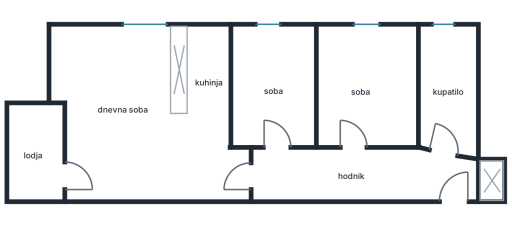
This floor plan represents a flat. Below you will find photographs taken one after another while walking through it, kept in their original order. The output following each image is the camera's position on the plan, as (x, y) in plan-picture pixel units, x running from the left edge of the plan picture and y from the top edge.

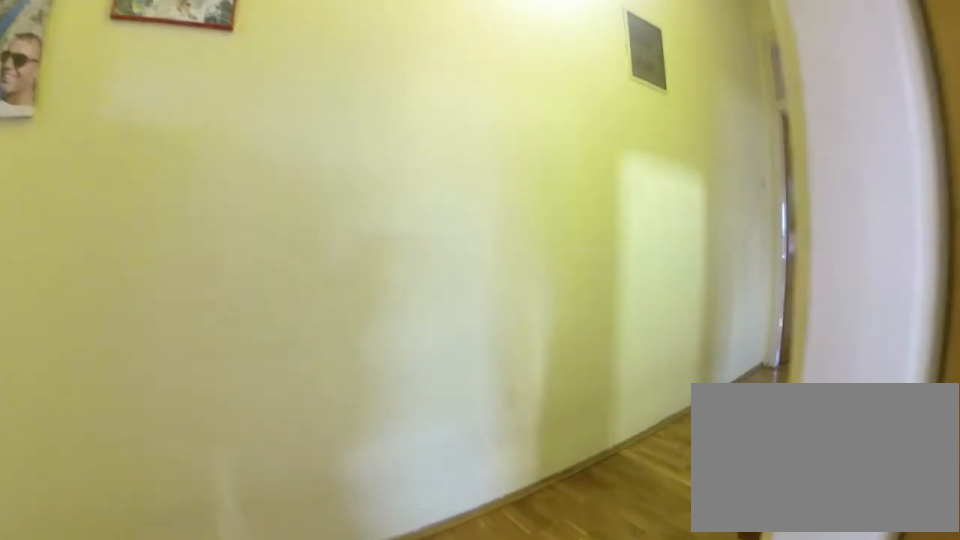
(362, 133)
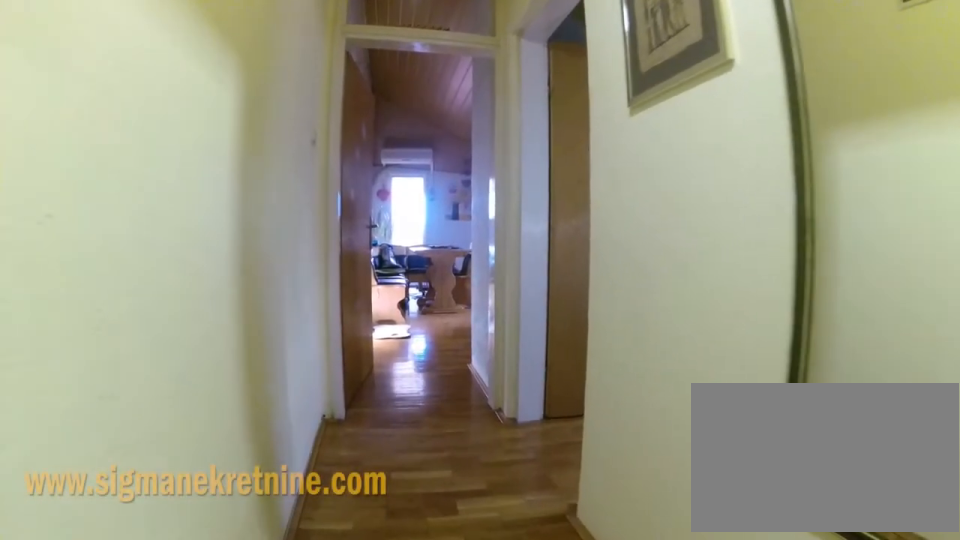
(327, 170)
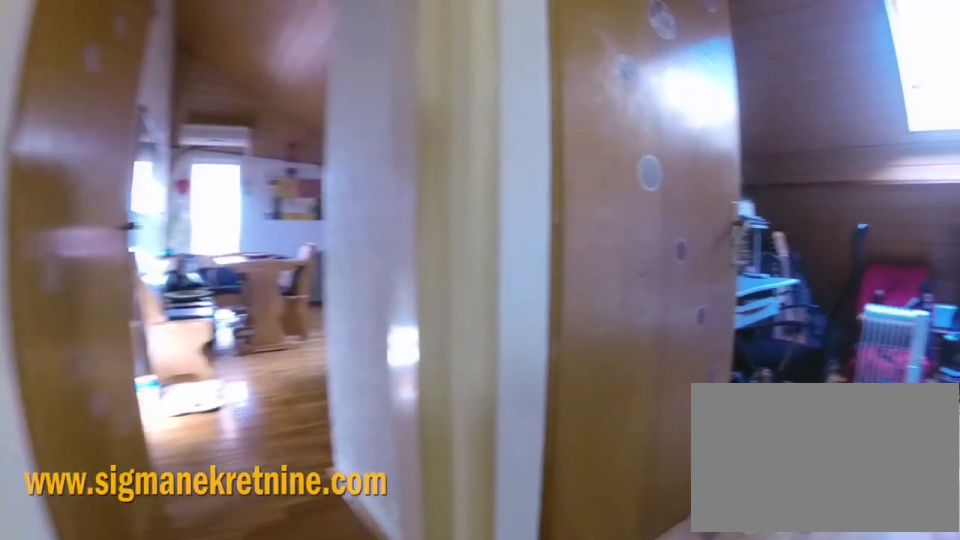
(288, 170)
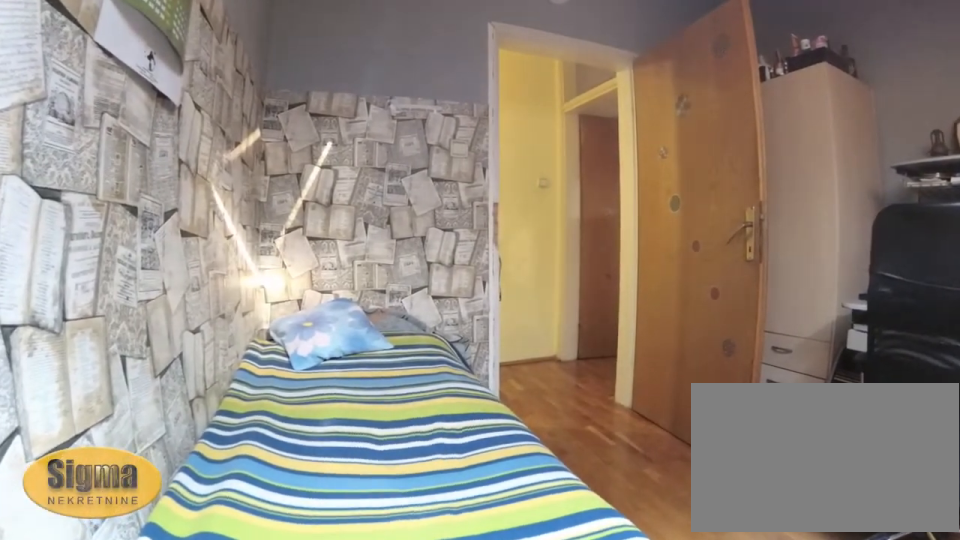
(292, 54)
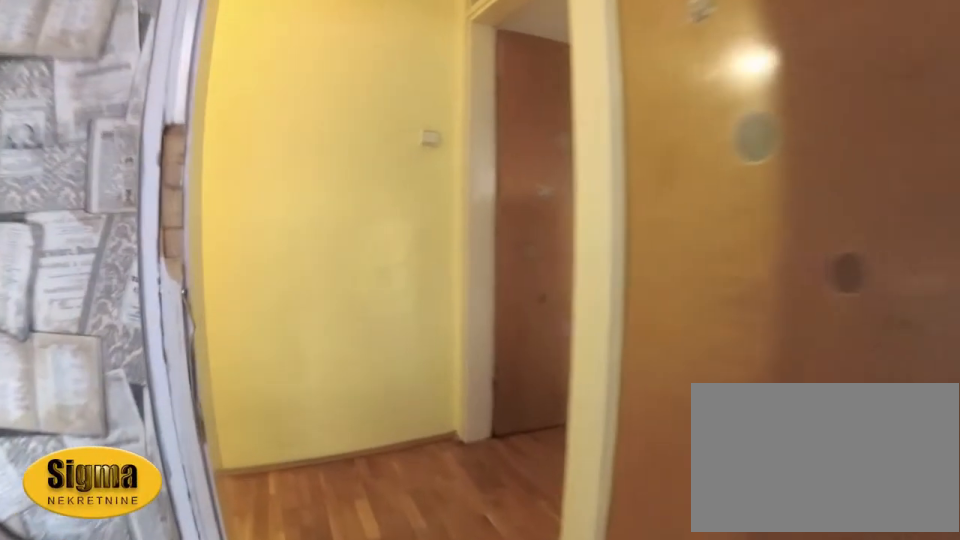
(277, 106)
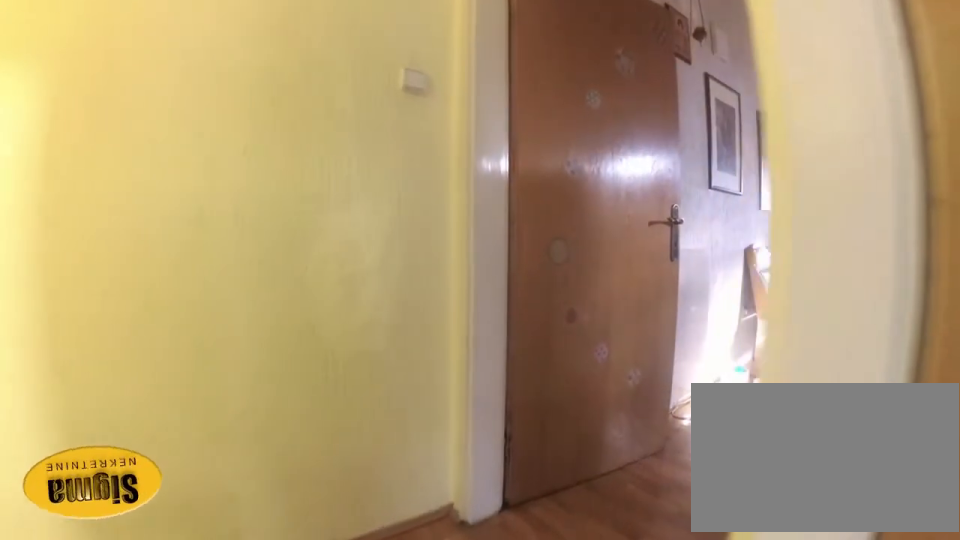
(273, 134)
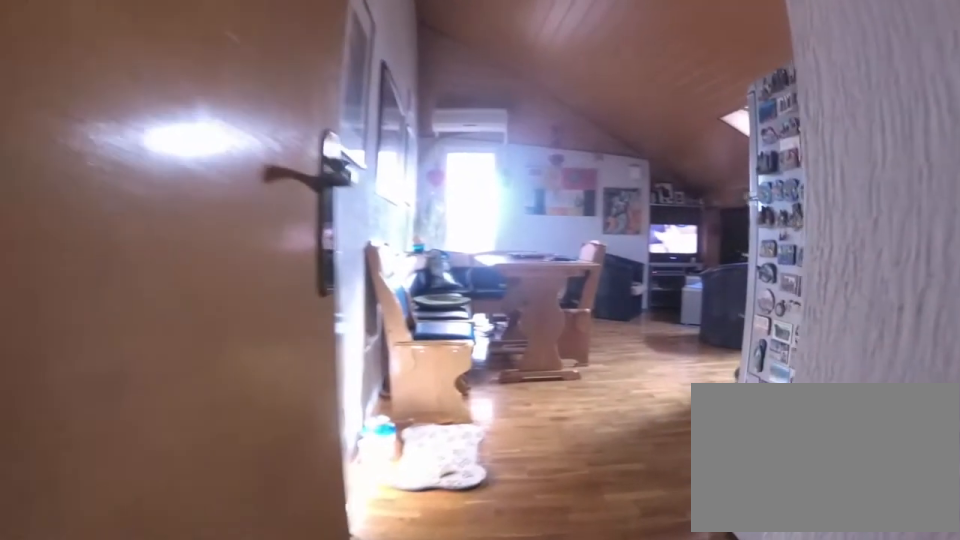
(269, 176)
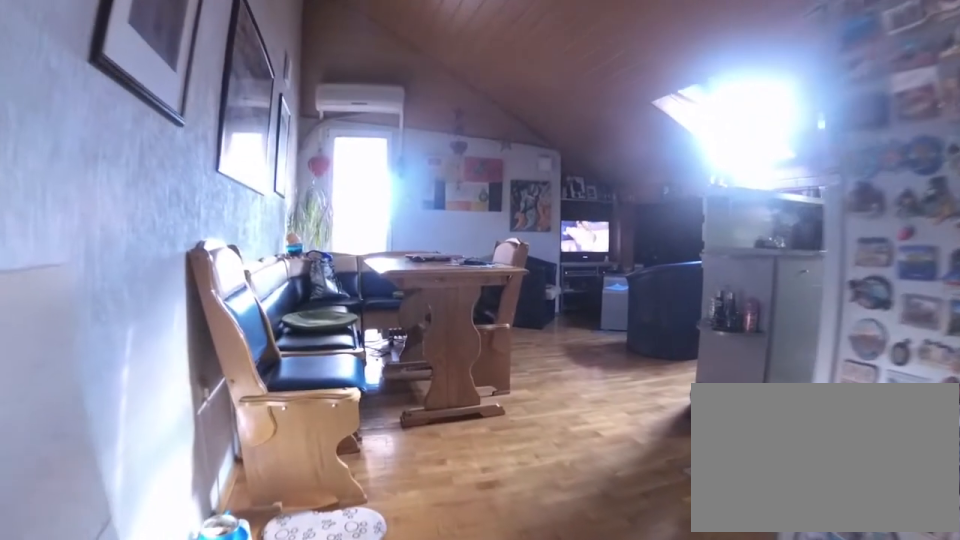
(255, 177)
